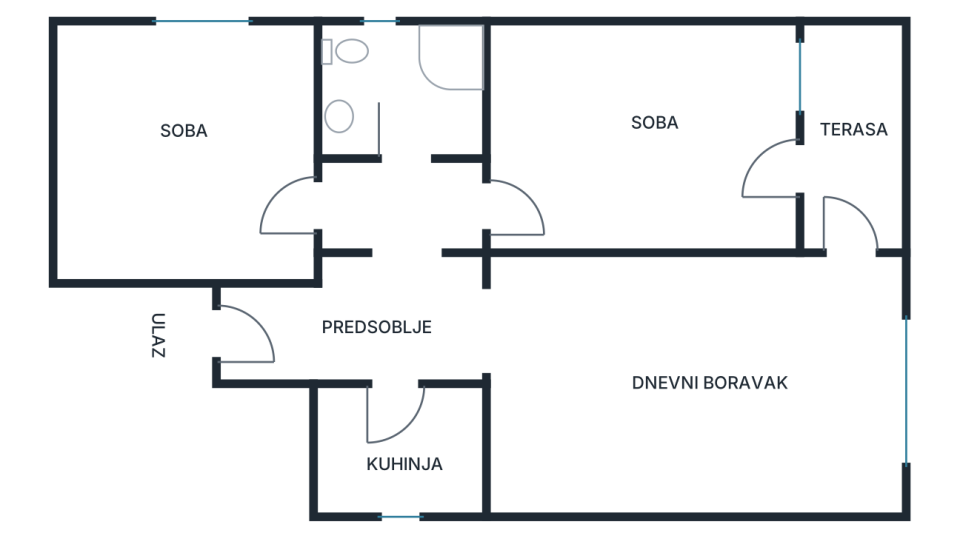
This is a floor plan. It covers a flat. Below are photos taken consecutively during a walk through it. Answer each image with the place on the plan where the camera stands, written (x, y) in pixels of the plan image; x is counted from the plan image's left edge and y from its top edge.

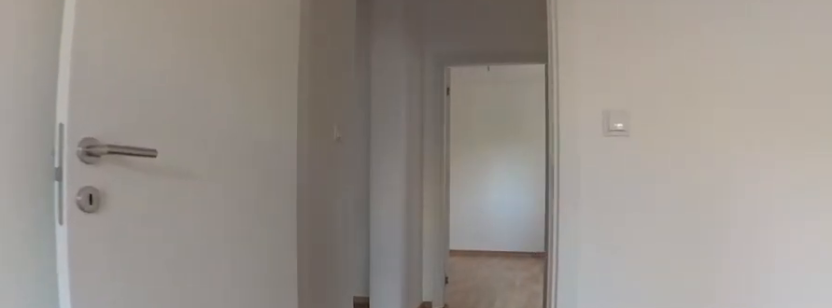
(712, 183)
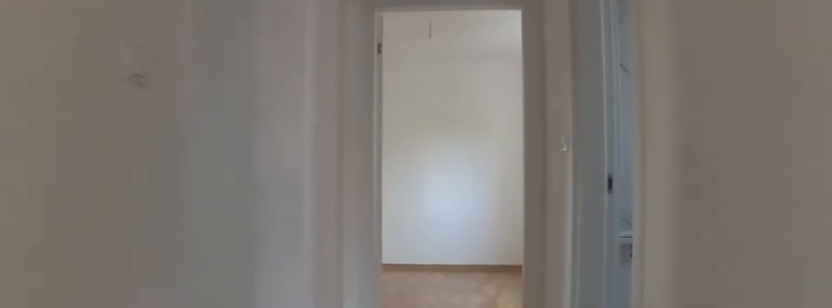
(605, 190)
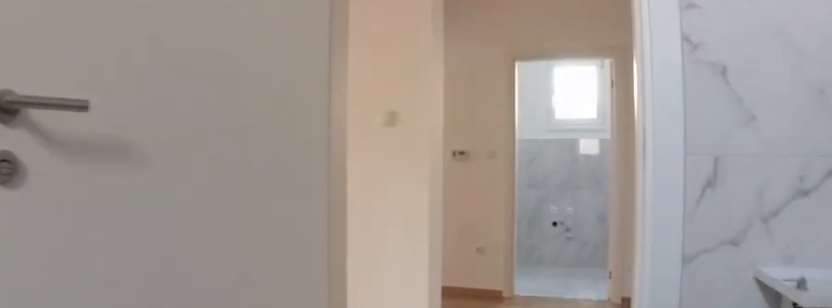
(403, 84)
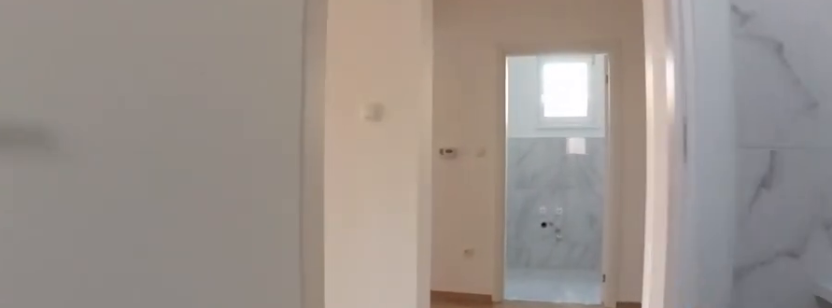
(404, 90)
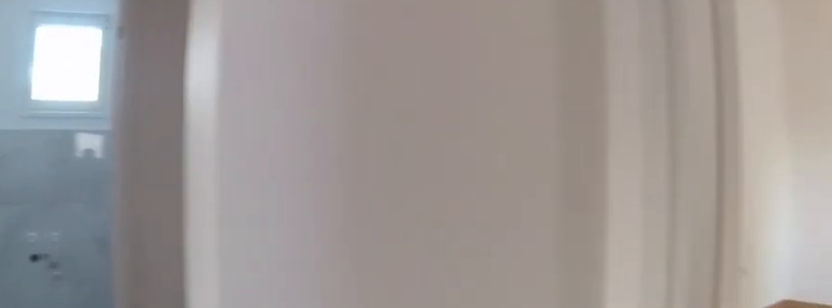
(403, 155)
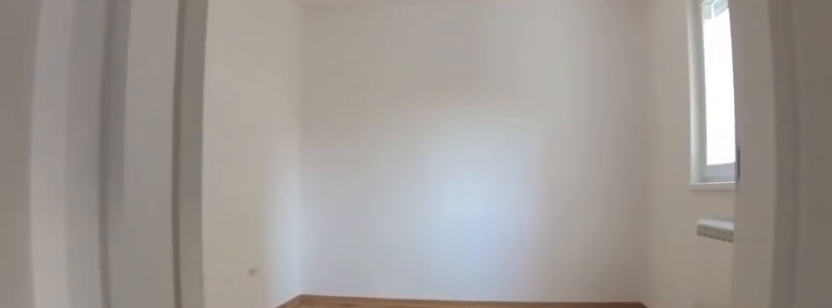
(402, 192)
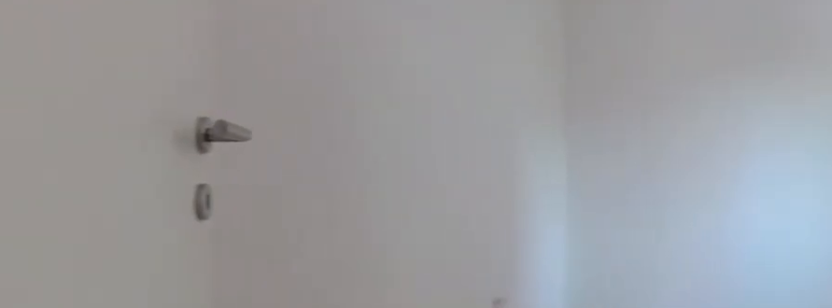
(356, 199)
